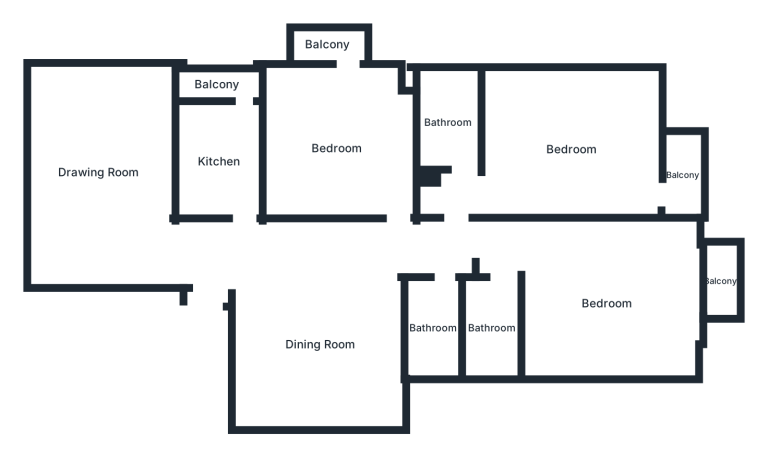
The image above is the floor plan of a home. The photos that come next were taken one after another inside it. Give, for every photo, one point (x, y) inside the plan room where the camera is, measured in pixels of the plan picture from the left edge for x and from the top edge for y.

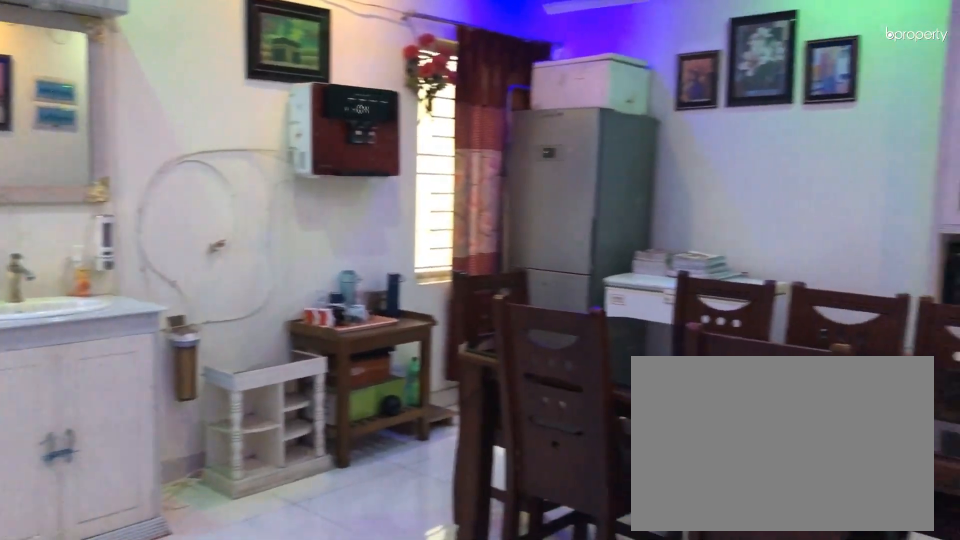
(319, 345)
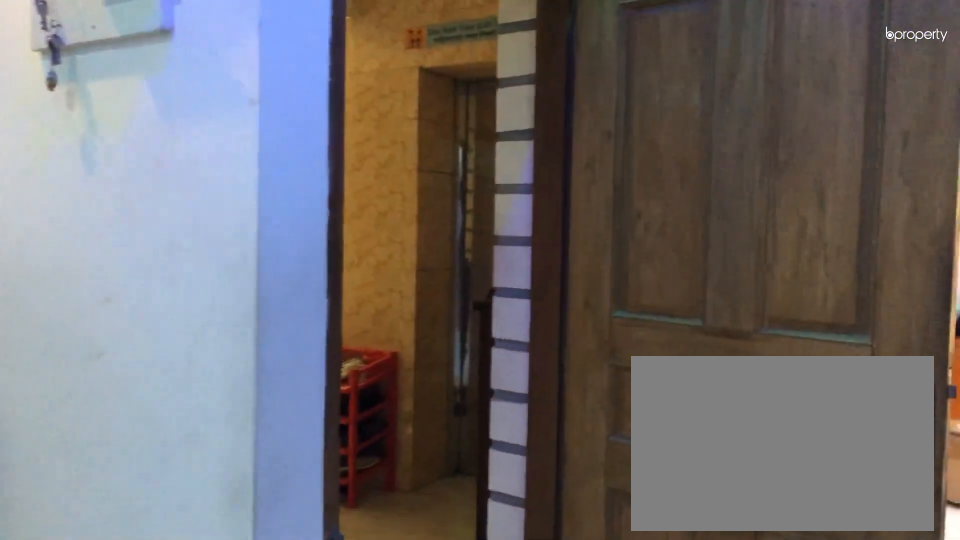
(319, 346)
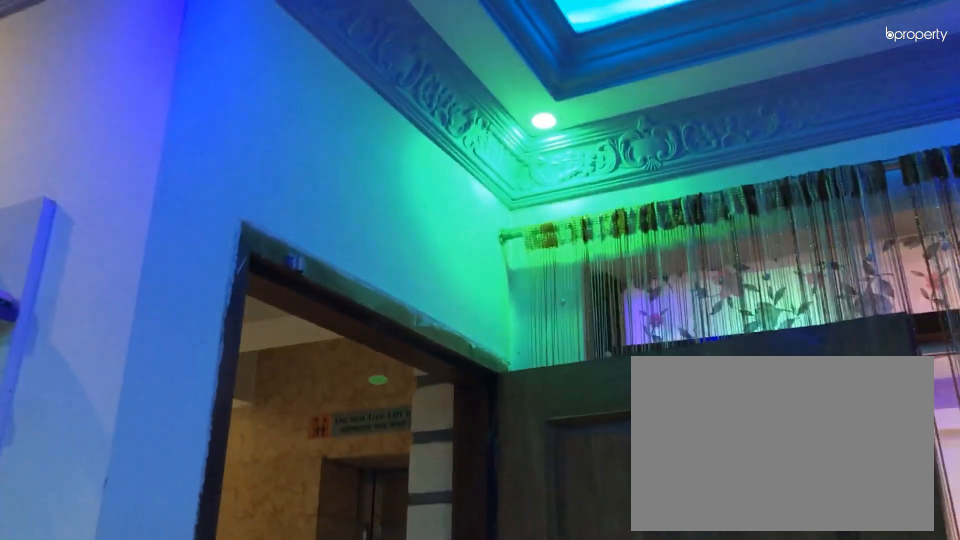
(319, 346)
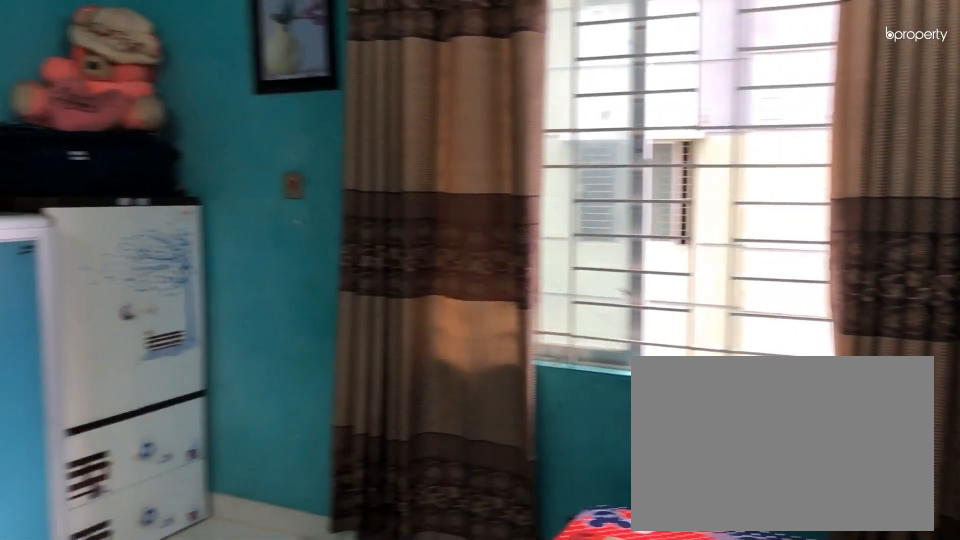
(571, 149)
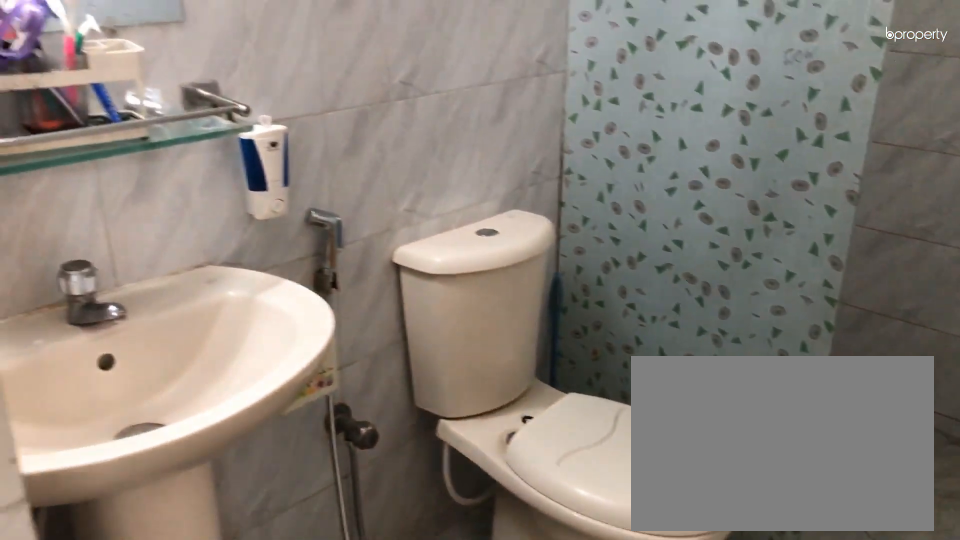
(447, 123)
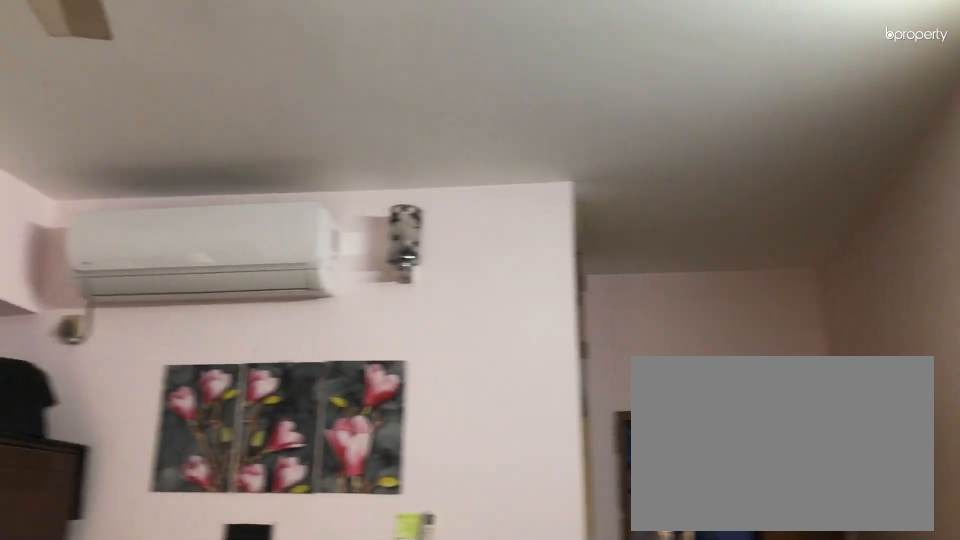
(607, 304)
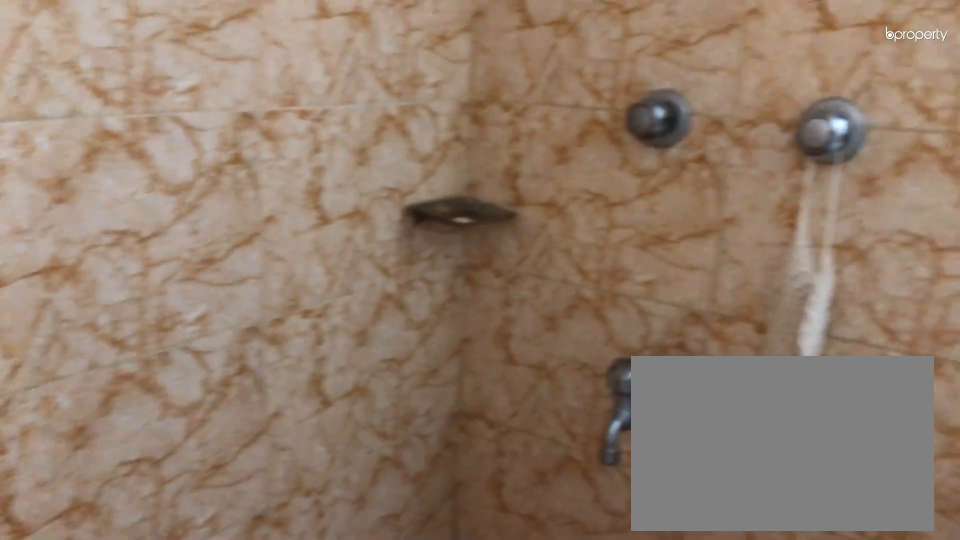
(492, 327)
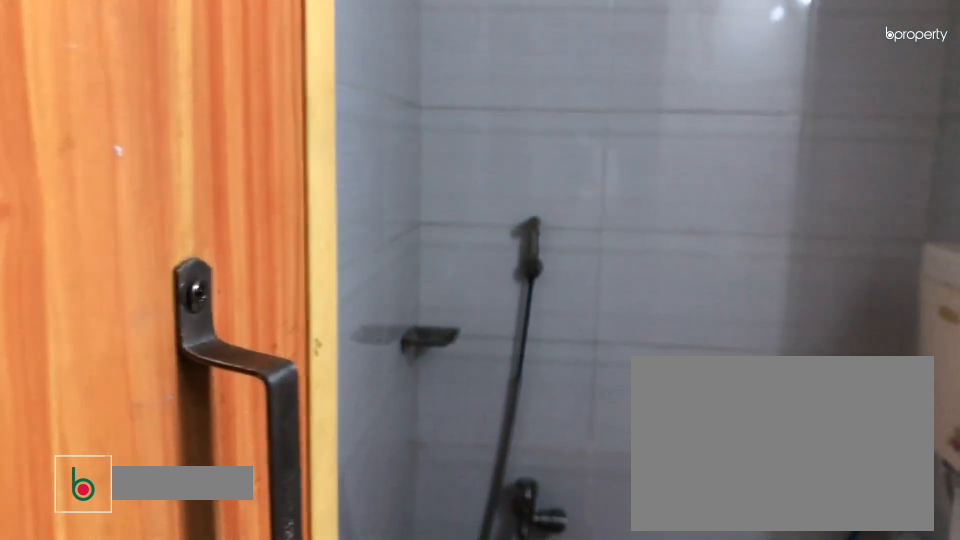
(433, 327)
